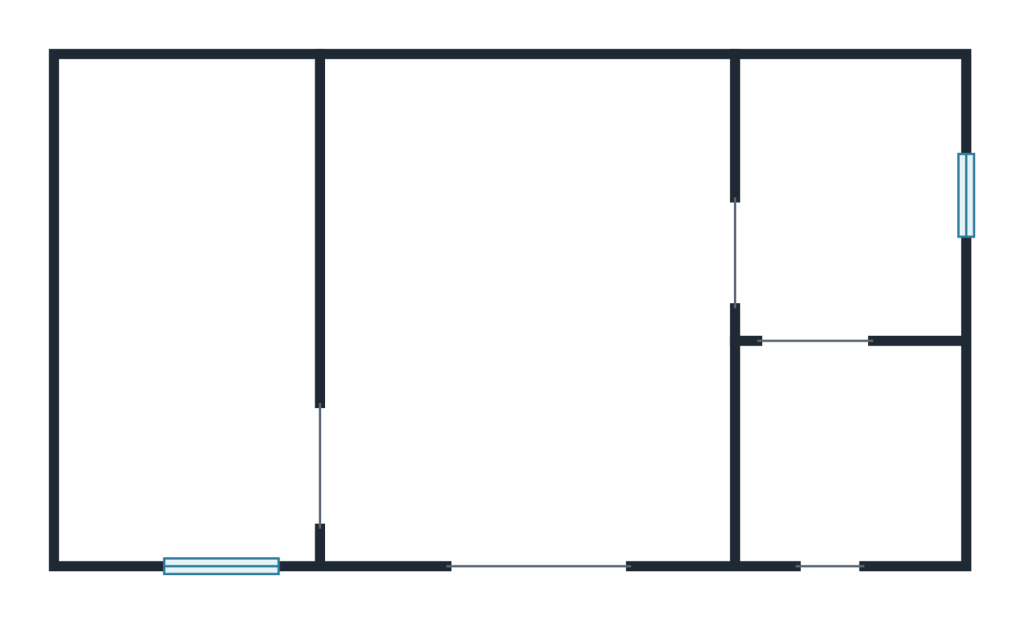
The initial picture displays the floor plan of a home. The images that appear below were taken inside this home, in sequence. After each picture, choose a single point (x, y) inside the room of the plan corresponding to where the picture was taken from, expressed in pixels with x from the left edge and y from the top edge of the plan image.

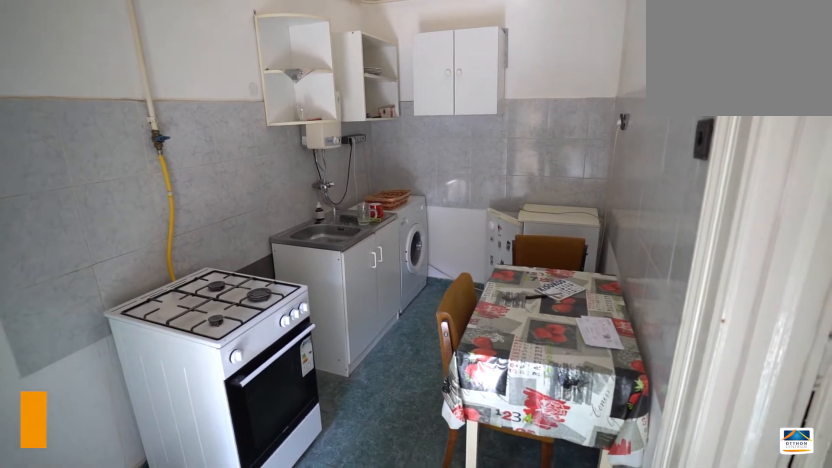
(178, 391)
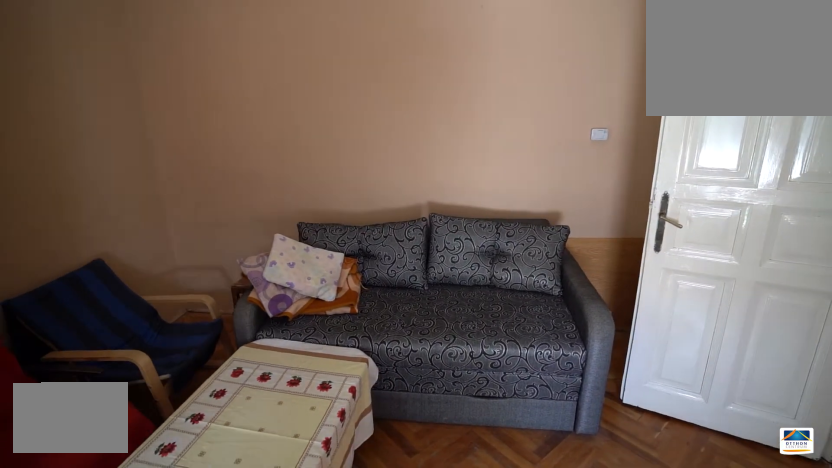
(525, 311)
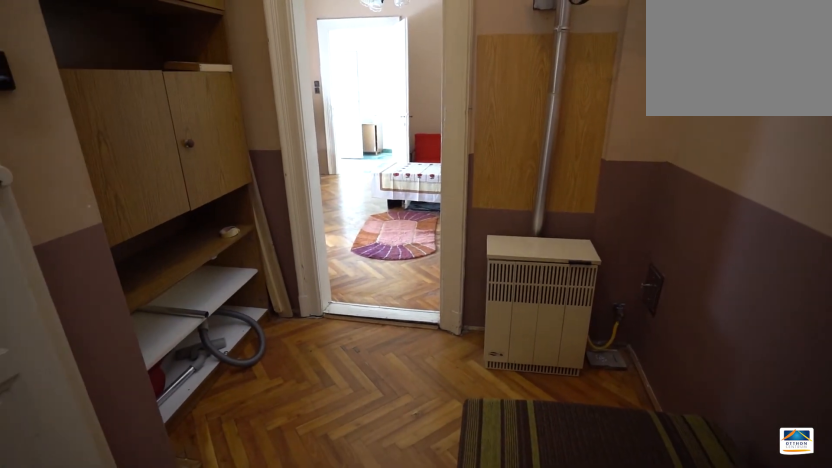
(846, 199)
